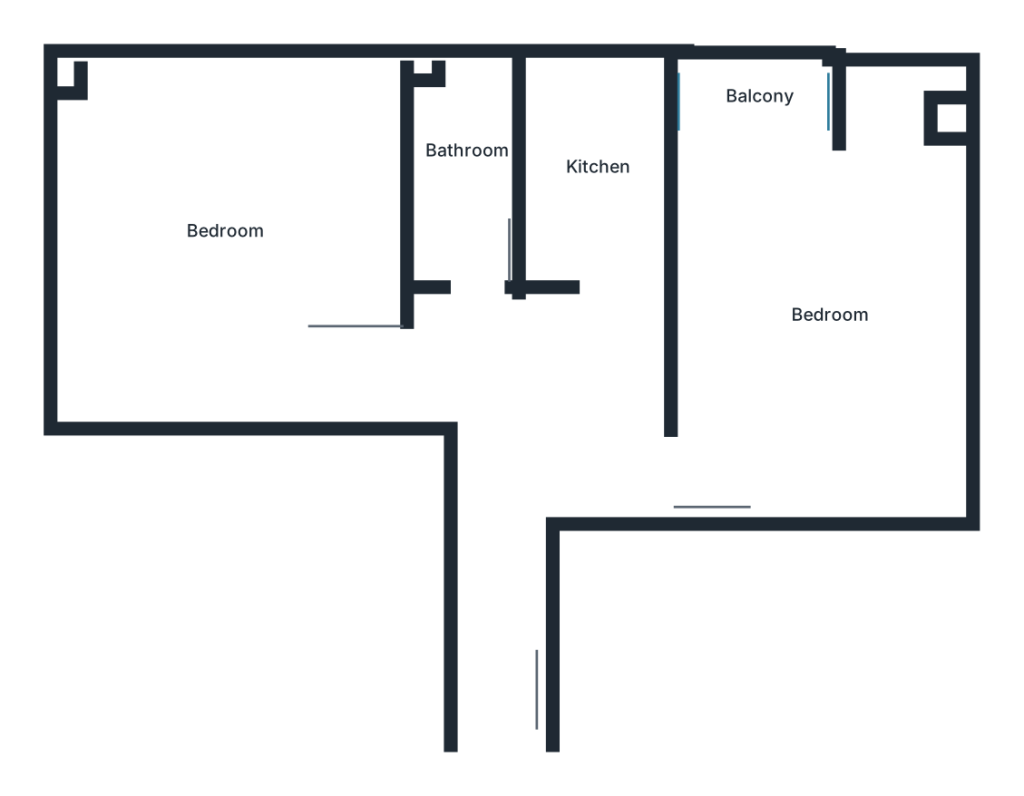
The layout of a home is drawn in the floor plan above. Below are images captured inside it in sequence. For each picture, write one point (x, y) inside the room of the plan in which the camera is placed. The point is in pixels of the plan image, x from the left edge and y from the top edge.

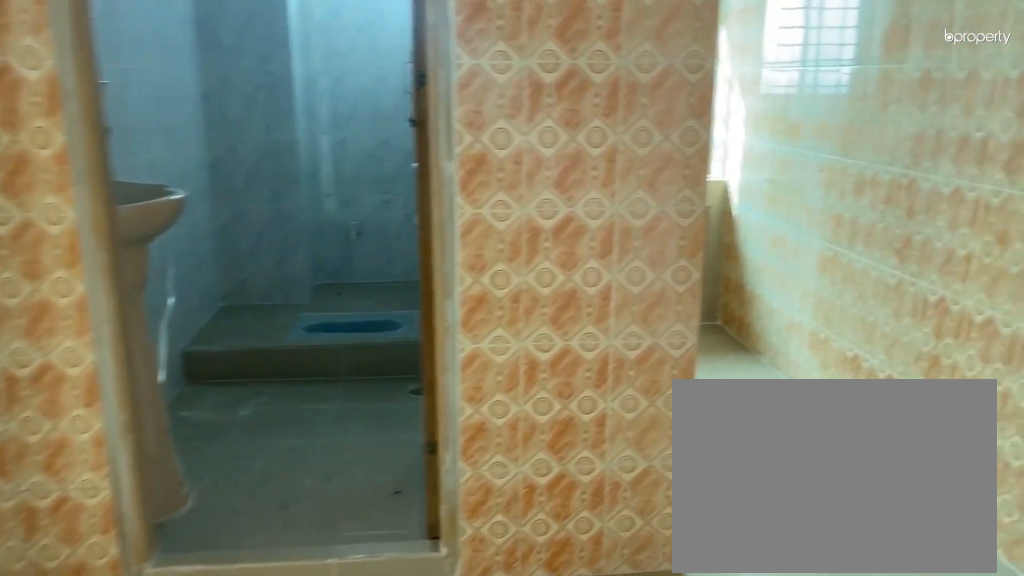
(539, 407)
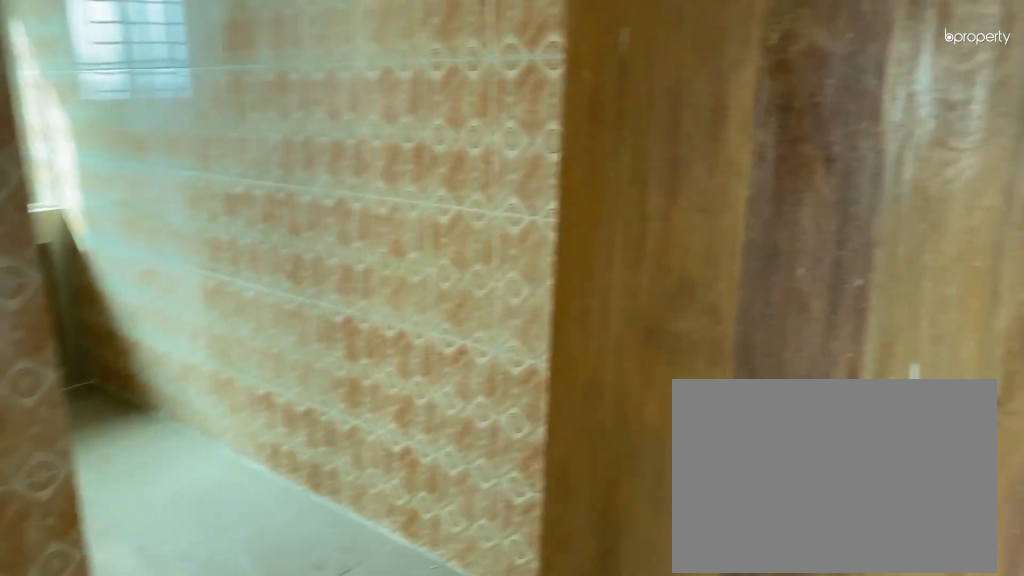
(539, 407)
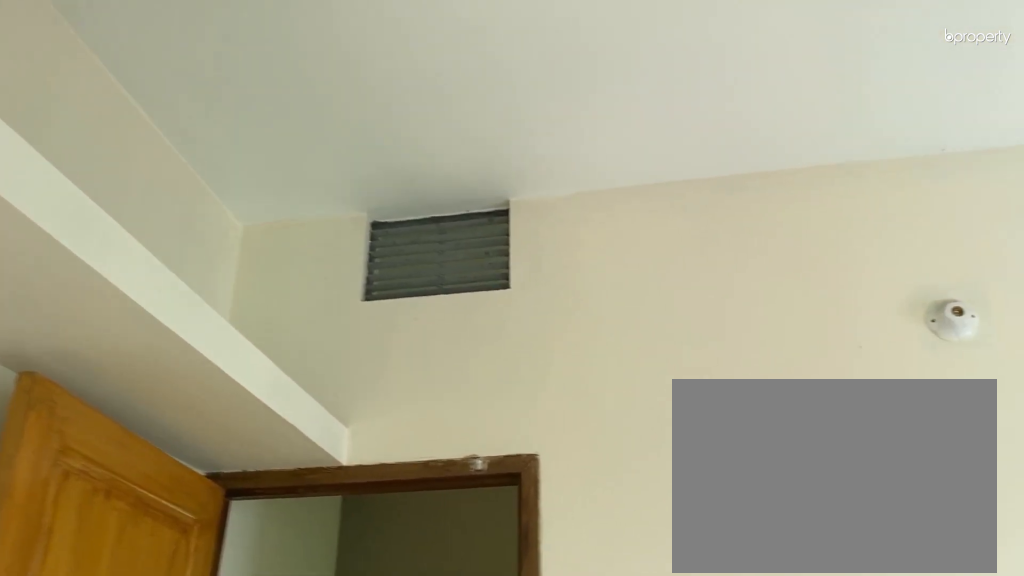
(825, 302)
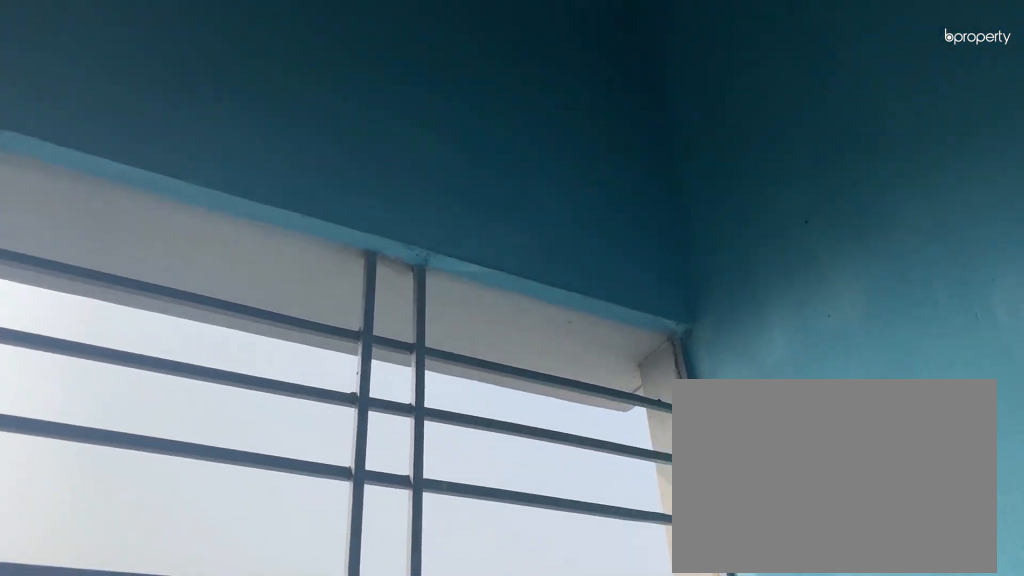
(748, 110)
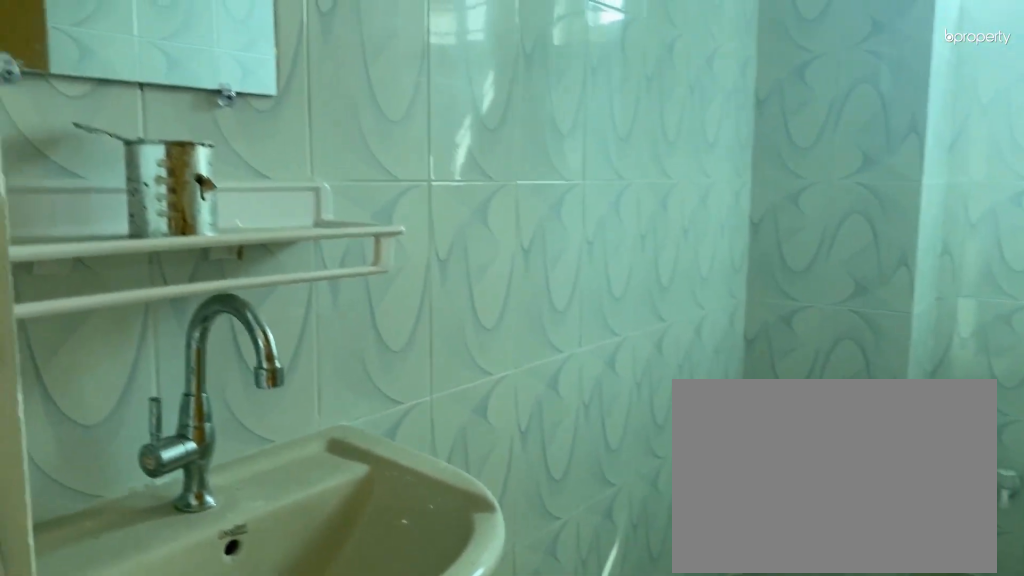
(457, 171)
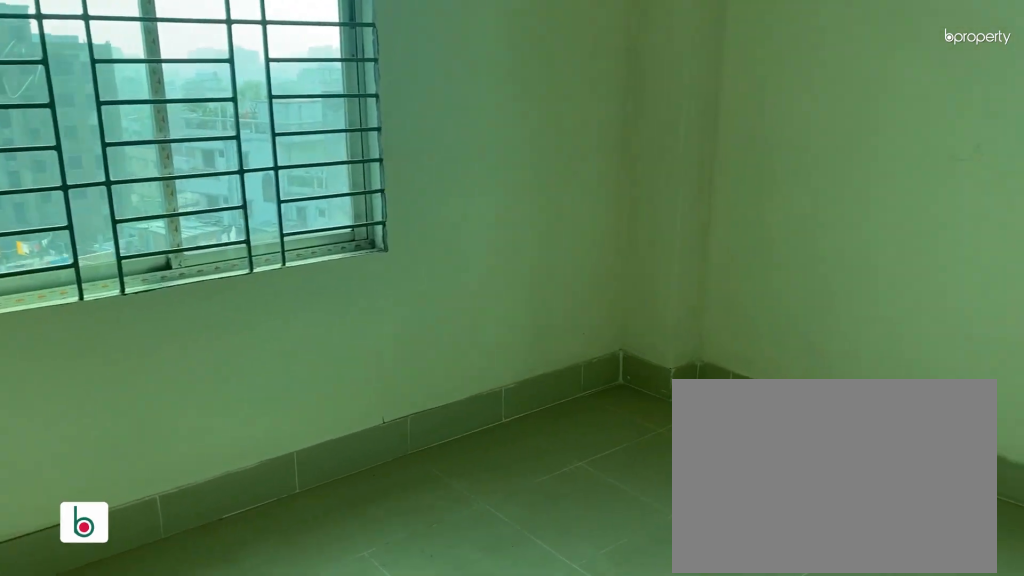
(225, 220)
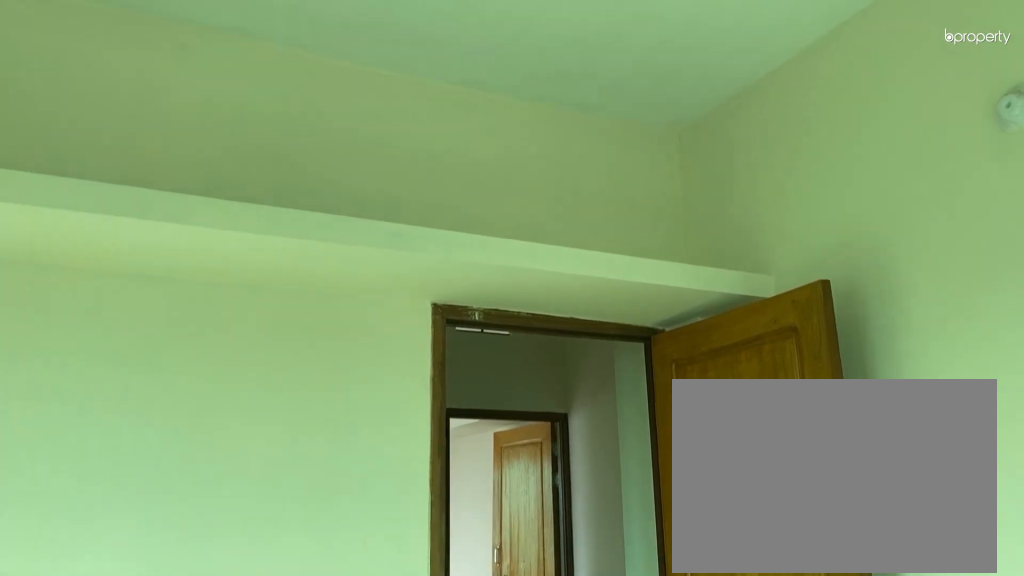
(225, 220)
